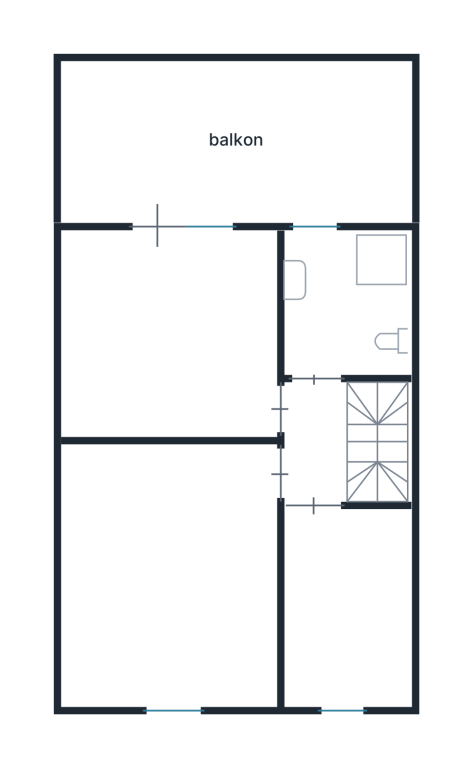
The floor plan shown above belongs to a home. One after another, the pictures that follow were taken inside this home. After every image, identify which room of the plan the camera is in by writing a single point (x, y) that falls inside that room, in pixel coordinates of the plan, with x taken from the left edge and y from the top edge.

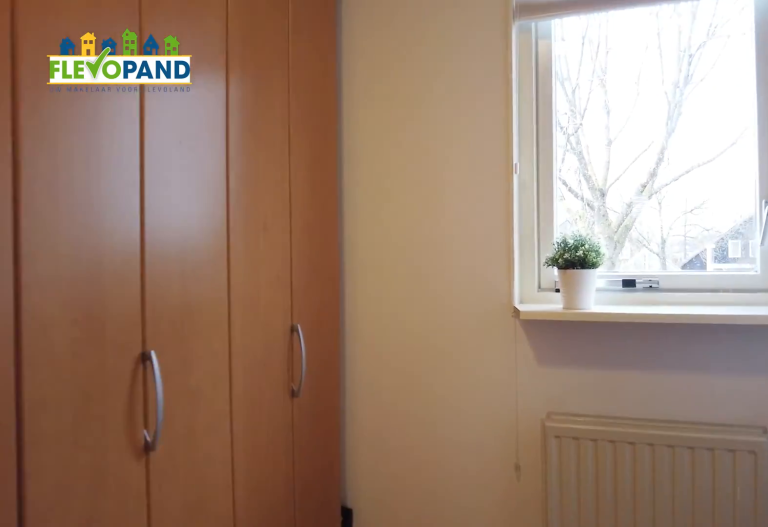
(346, 607)
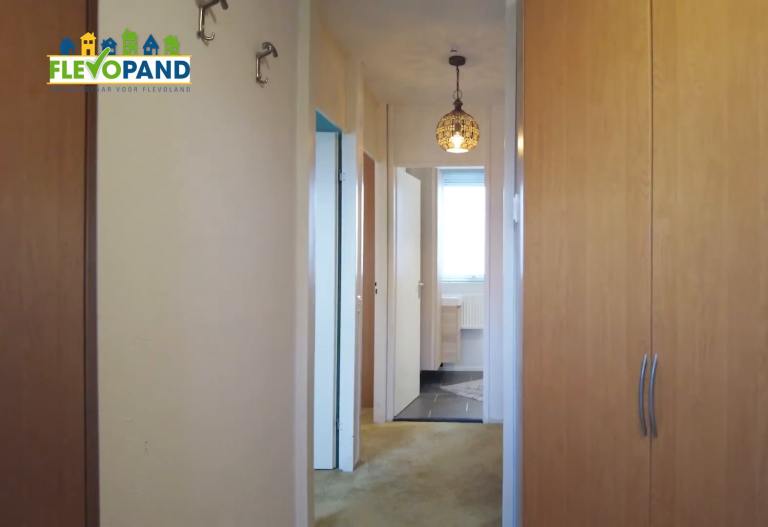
(346, 607)
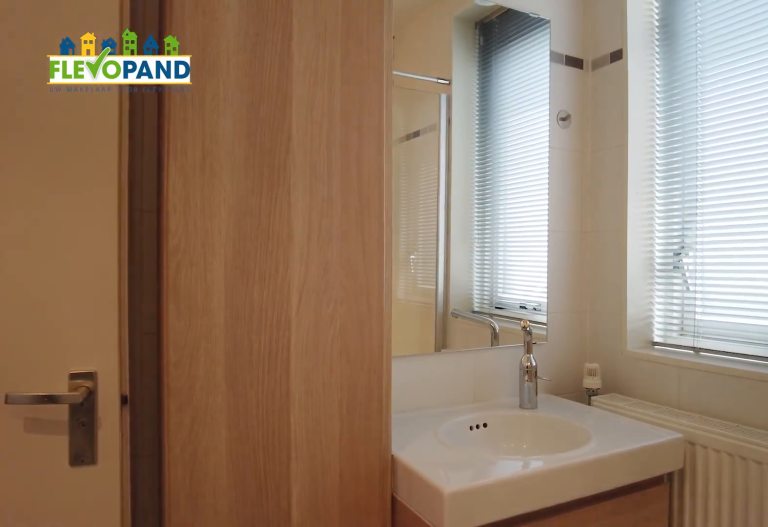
(381, 261)
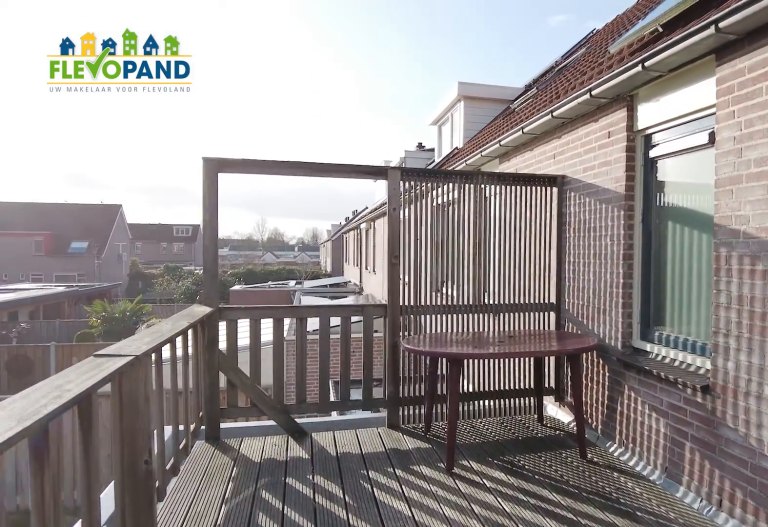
(239, 139)
